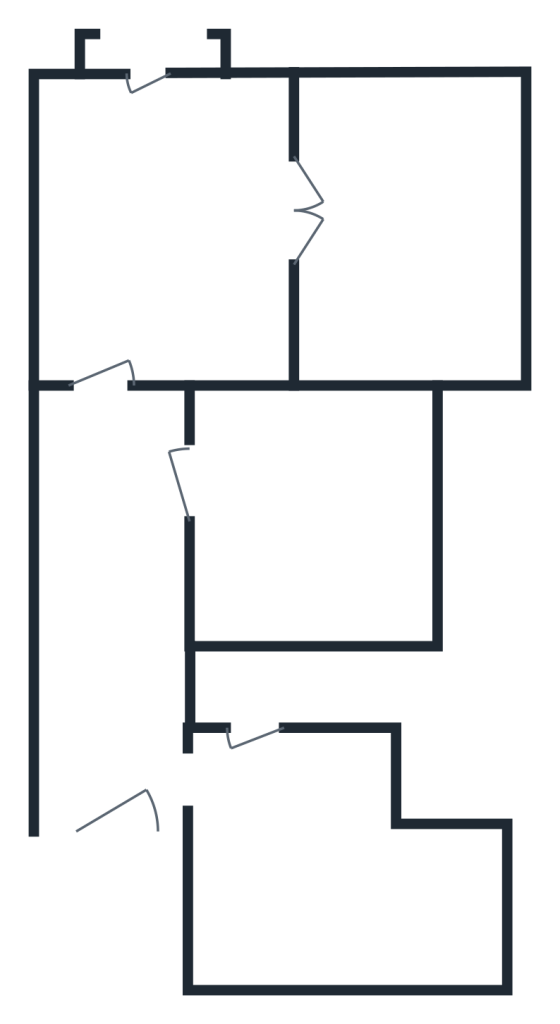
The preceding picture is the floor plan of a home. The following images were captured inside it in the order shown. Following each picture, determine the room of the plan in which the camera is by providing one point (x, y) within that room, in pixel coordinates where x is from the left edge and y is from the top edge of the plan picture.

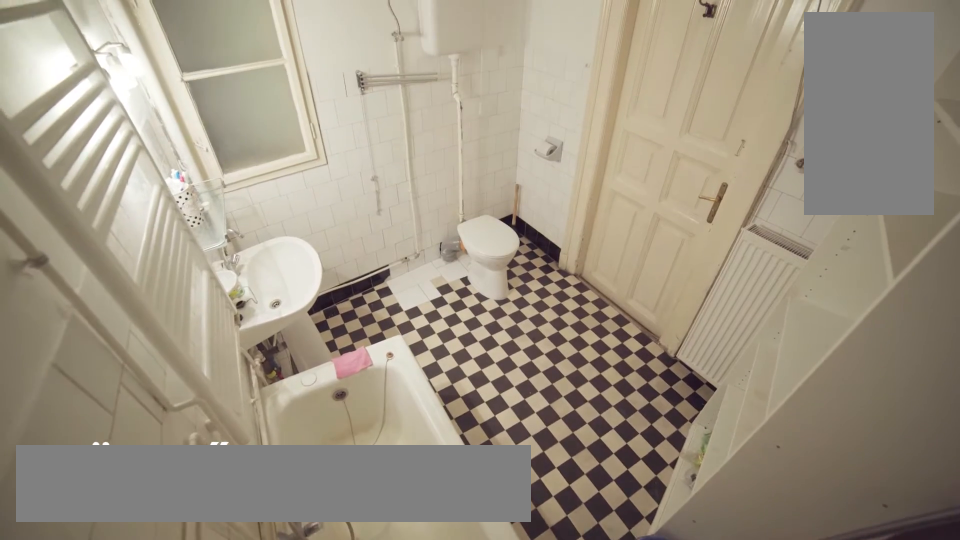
(372, 445)
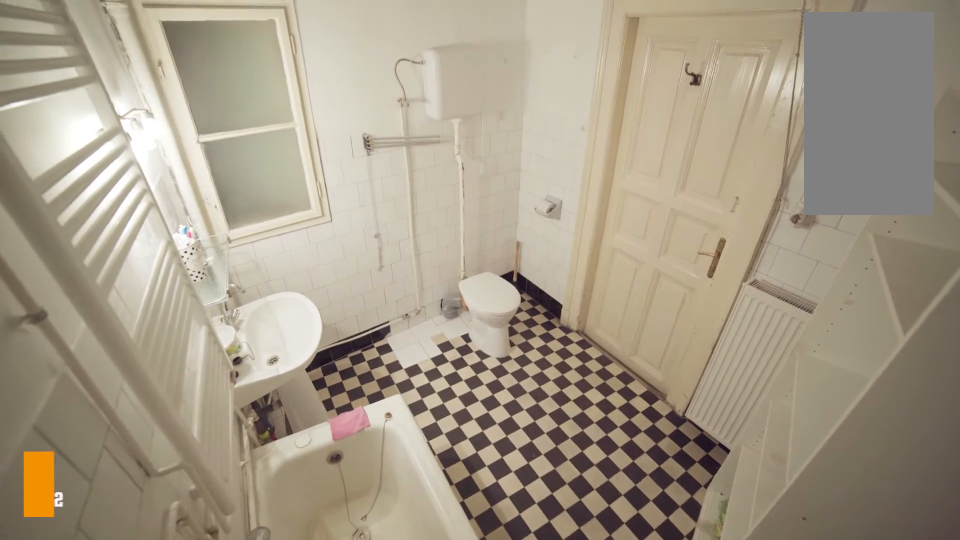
(372, 445)
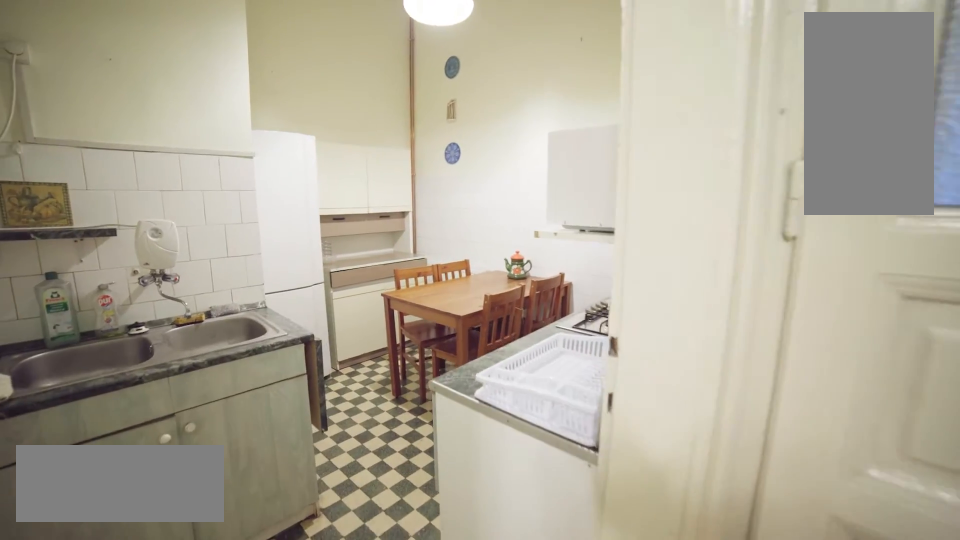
(170, 779)
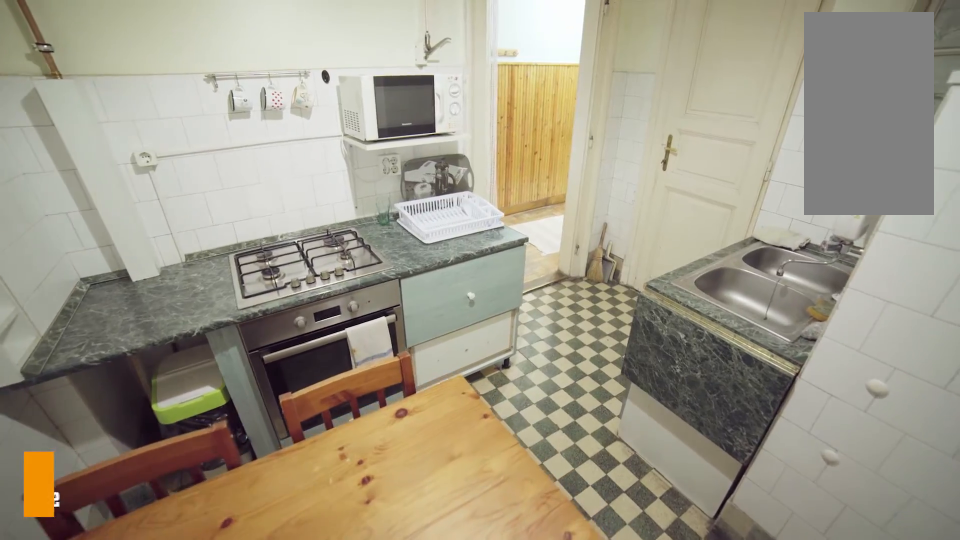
(416, 930)
